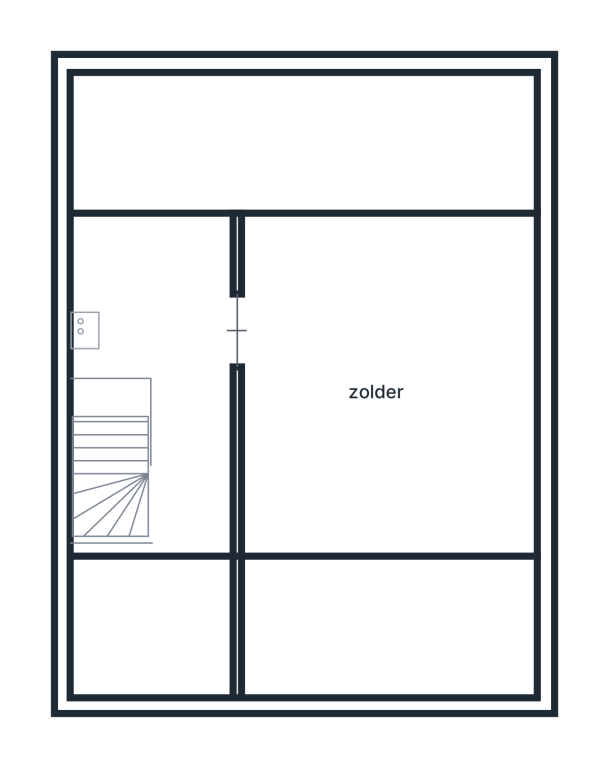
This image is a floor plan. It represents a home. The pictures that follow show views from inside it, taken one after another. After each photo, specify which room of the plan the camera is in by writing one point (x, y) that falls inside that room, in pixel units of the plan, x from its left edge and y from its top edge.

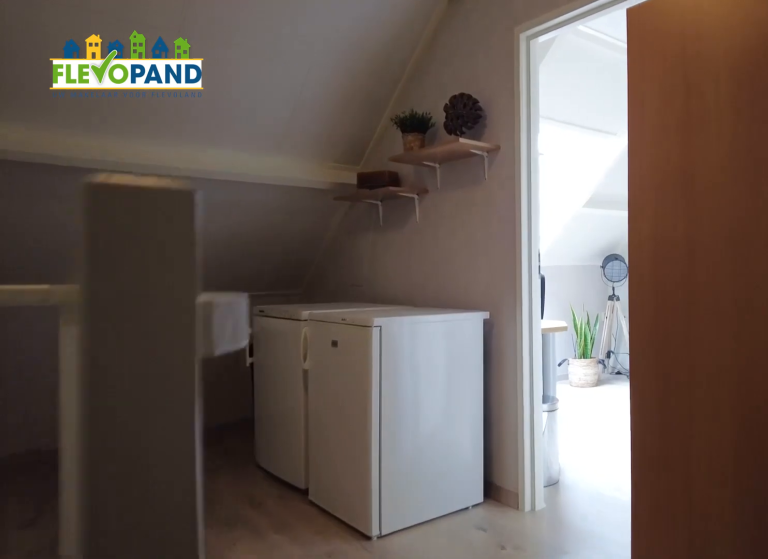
(183, 467)
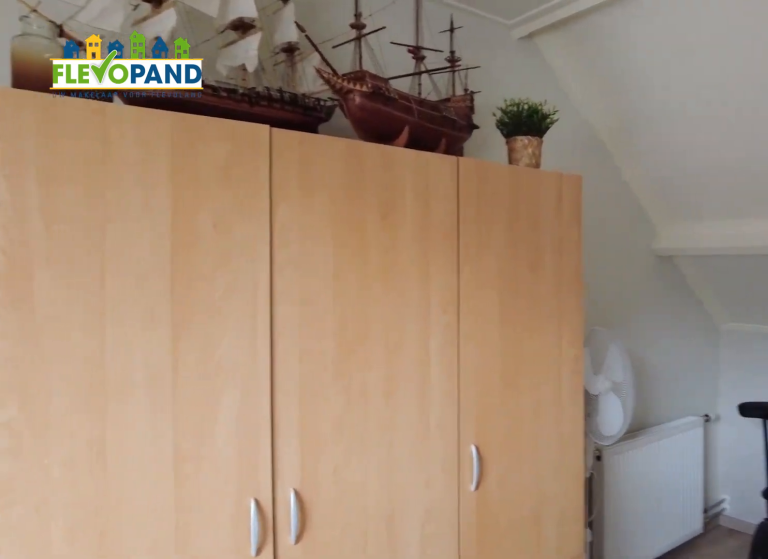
(388, 498)
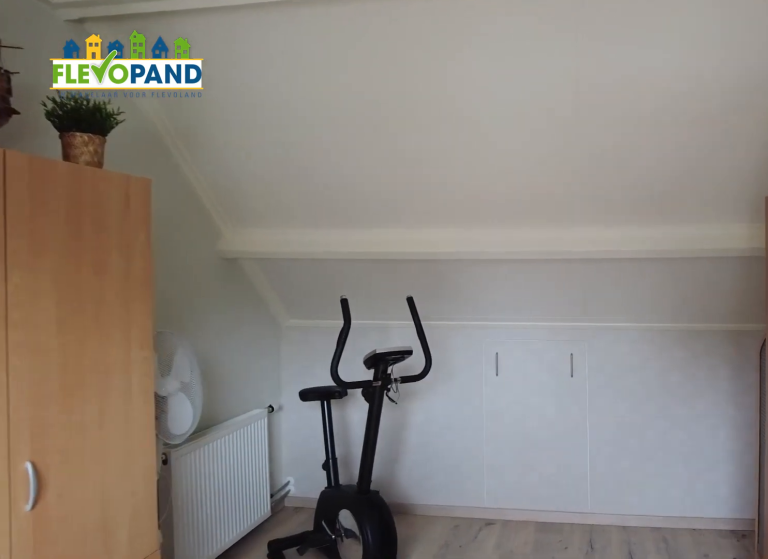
(388, 498)
